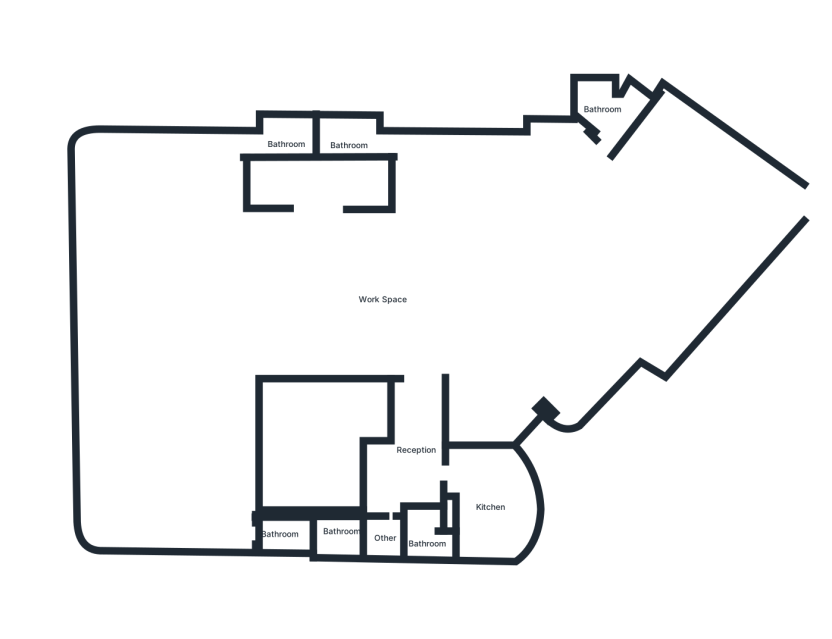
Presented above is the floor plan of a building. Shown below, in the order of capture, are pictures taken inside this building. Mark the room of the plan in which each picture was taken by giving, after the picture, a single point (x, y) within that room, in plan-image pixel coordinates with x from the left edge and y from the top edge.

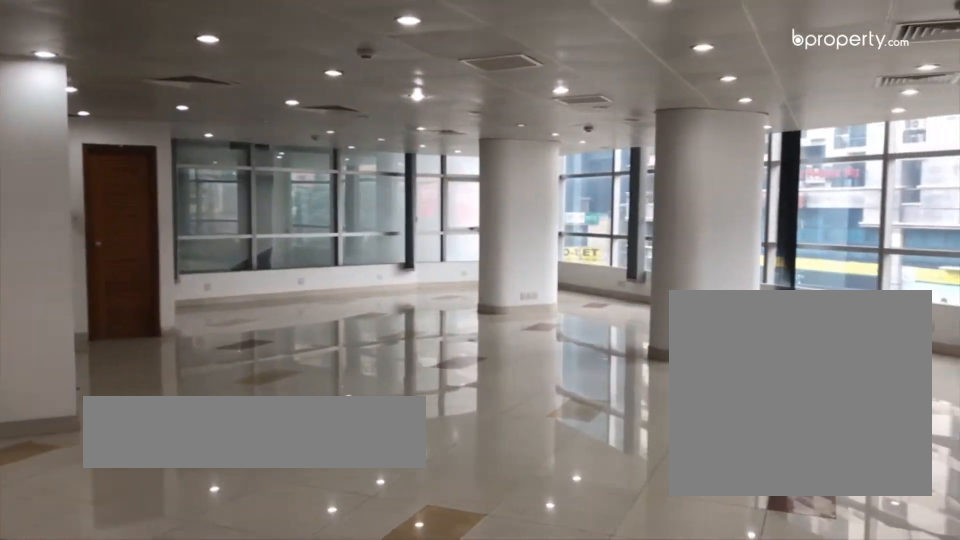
(382, 300)
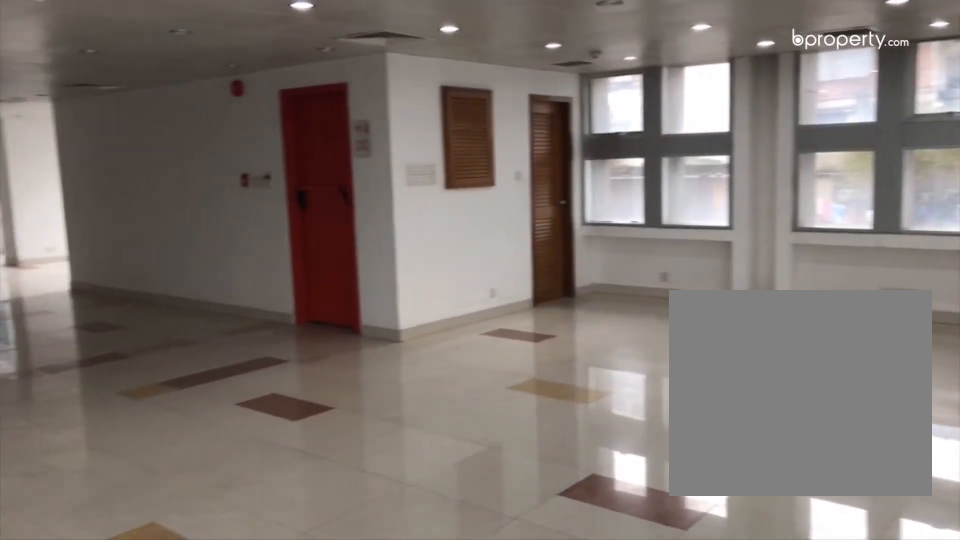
(382, 300)
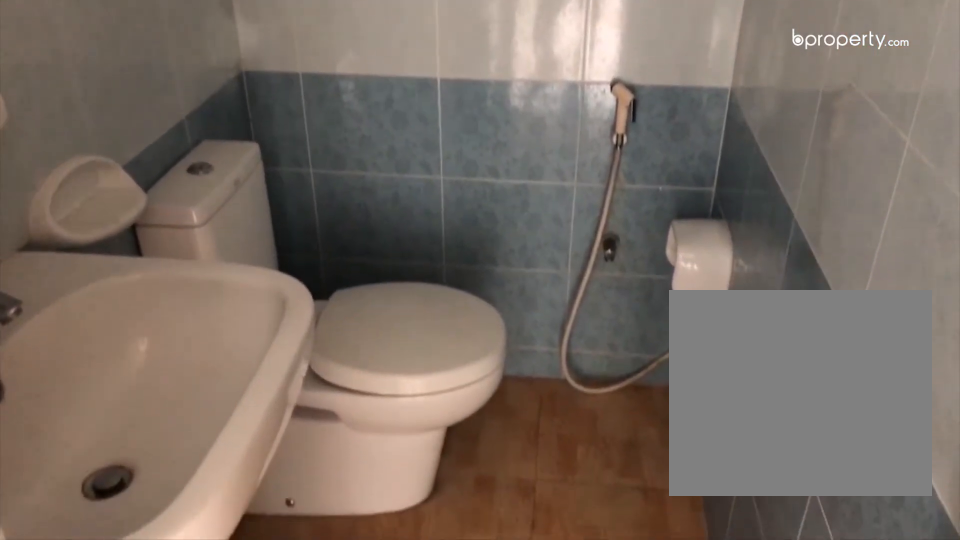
(287, 143)
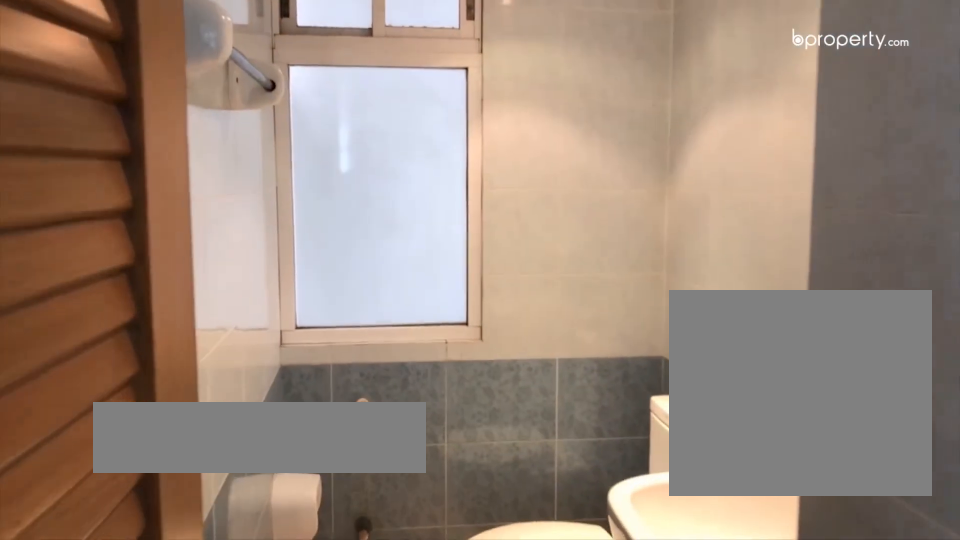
(278, 536)
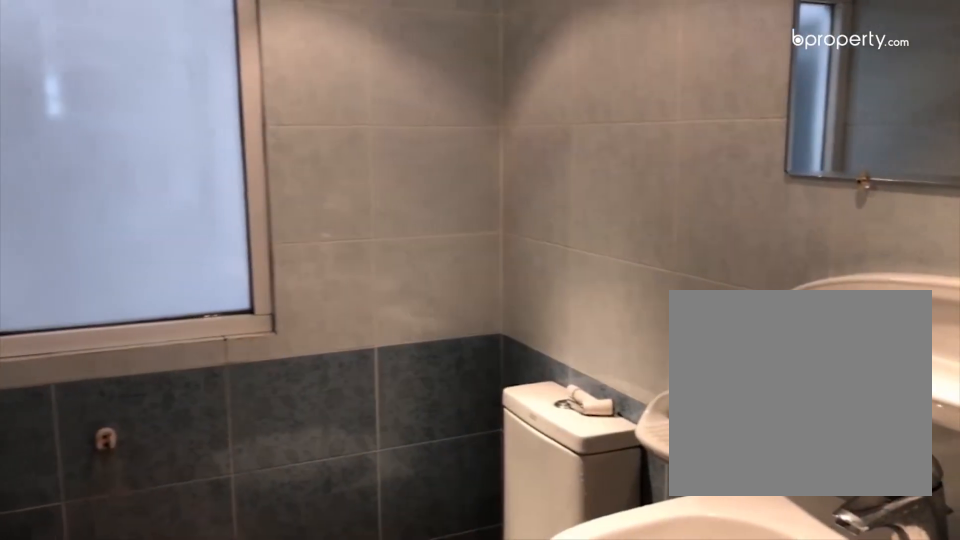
(278, 536)
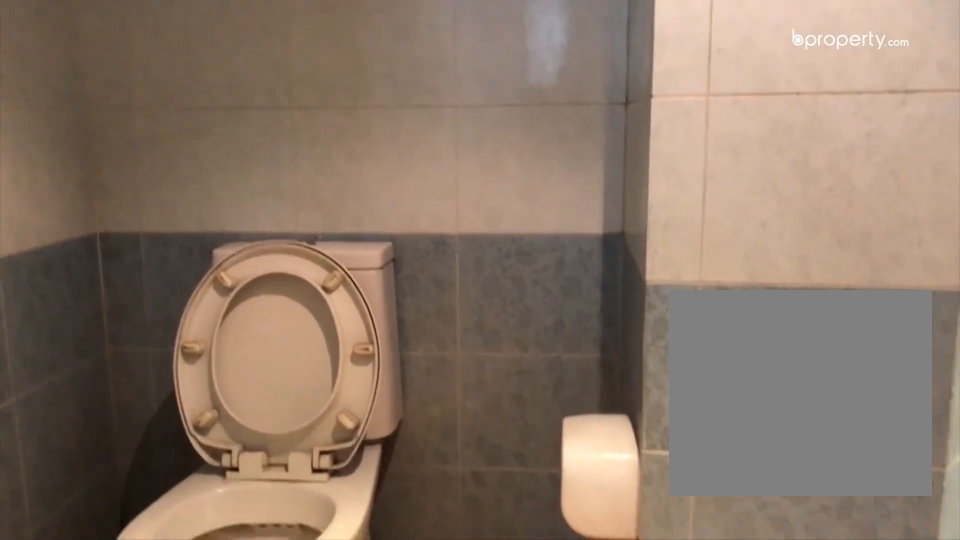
(598, 99)
